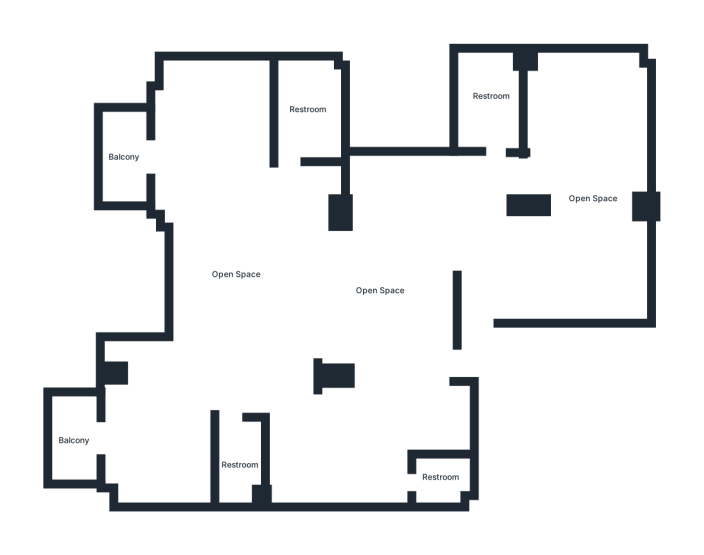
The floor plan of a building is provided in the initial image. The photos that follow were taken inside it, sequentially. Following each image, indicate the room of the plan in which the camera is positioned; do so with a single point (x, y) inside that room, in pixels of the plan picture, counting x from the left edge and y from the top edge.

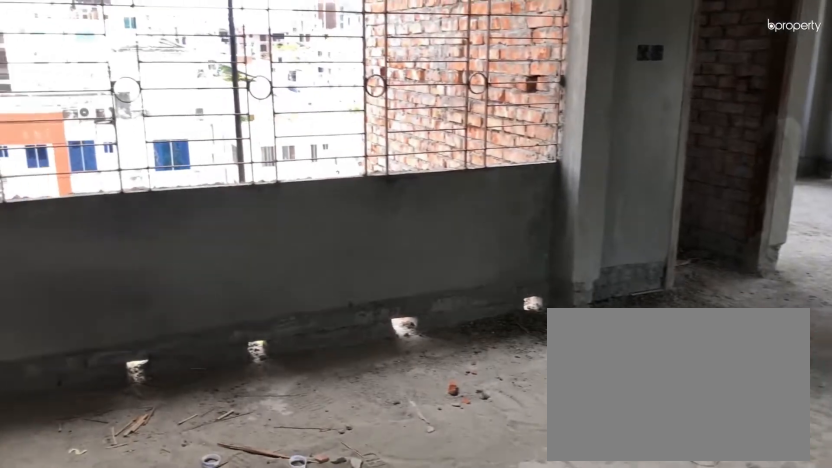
(332, 296)
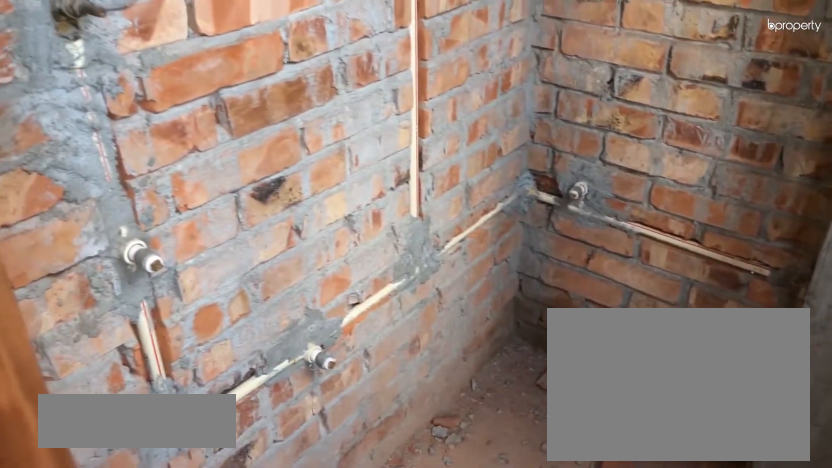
(440, 479)
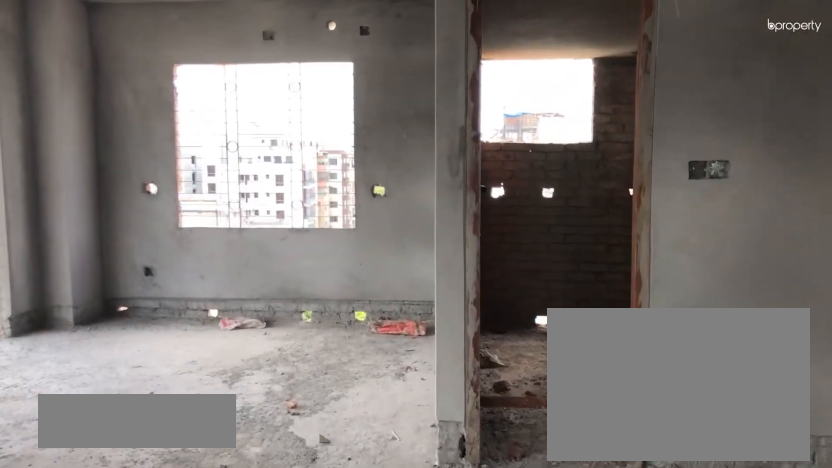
(239, 285)
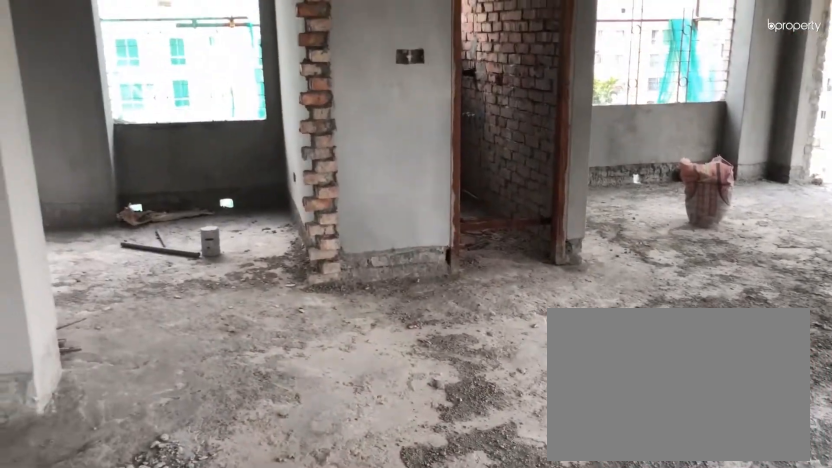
(239, 285)
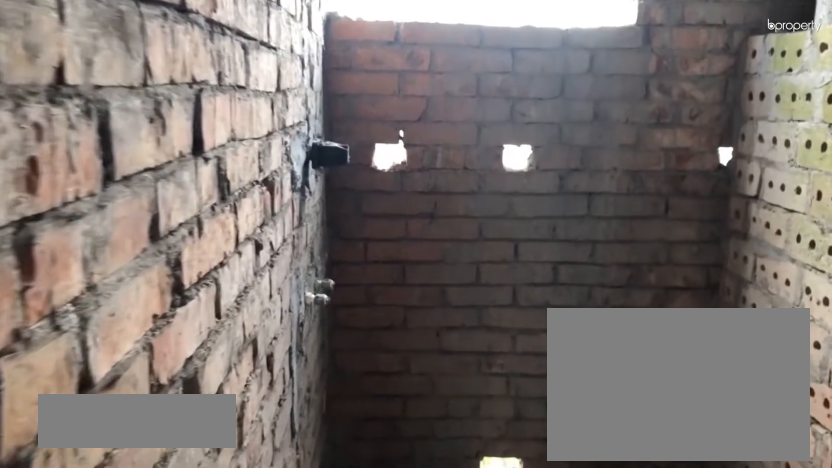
(308, 114)
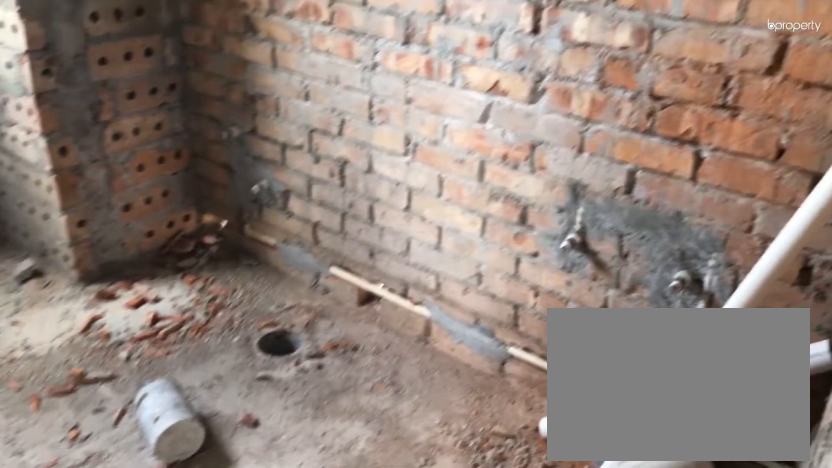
(308, 114)
